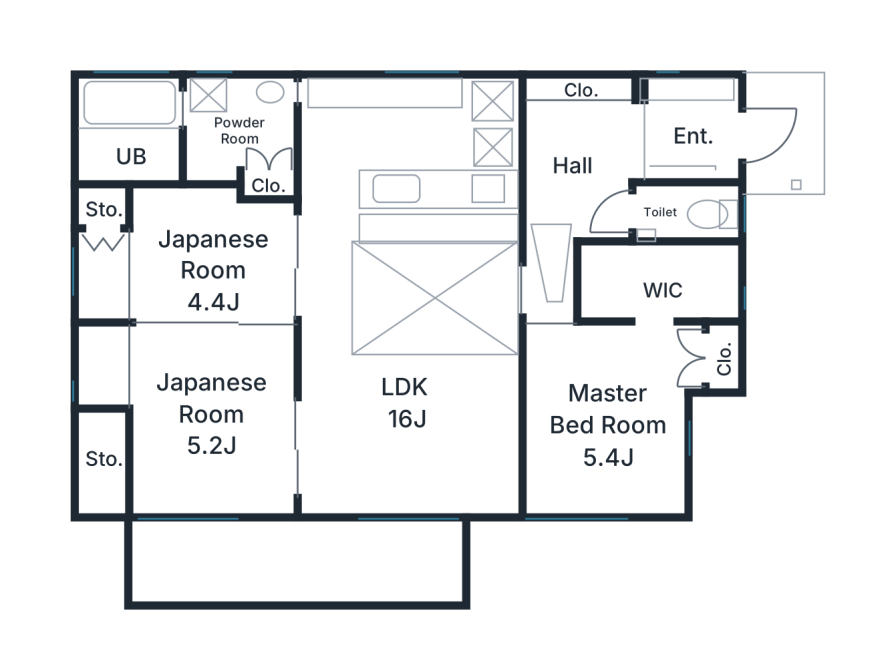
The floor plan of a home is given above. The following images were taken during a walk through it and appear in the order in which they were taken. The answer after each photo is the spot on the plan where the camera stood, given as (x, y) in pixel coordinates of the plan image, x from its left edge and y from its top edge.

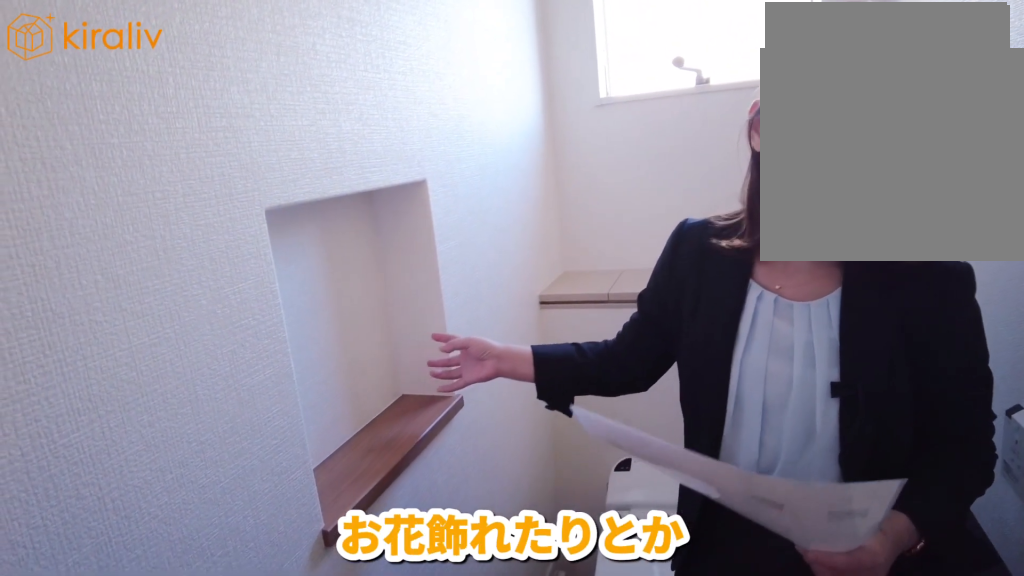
(611, 225)
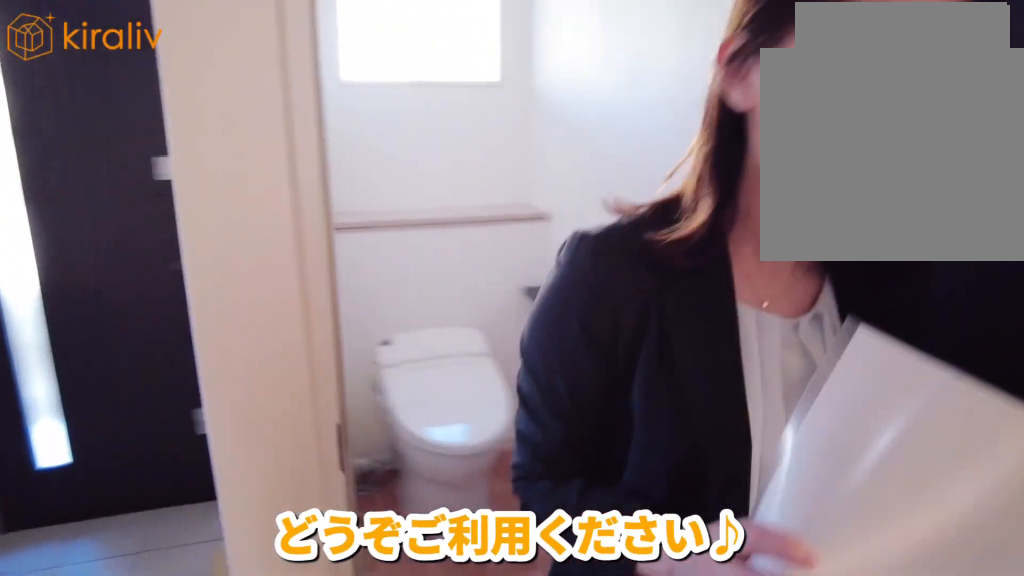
(604, 219)
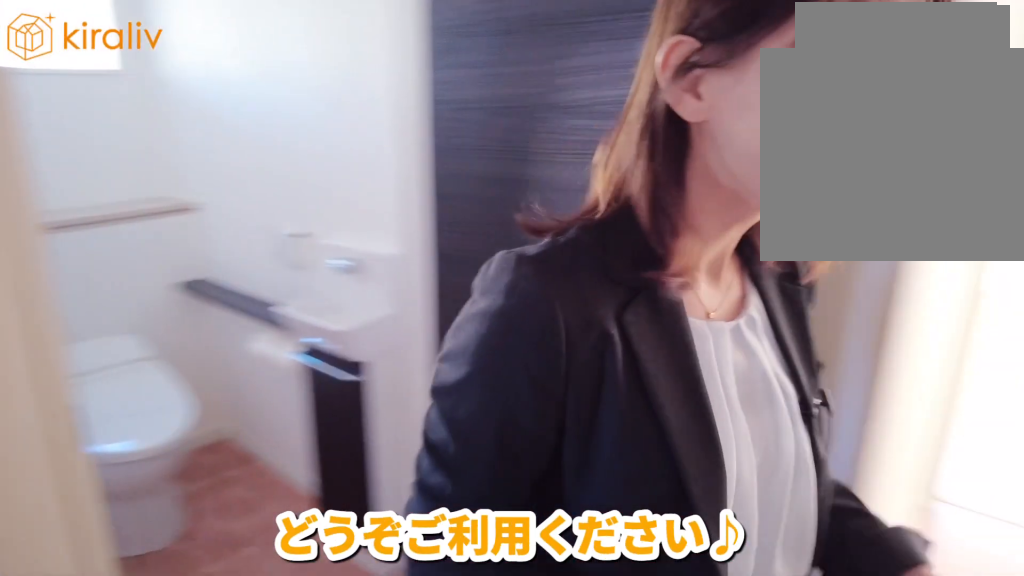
(602, 229)
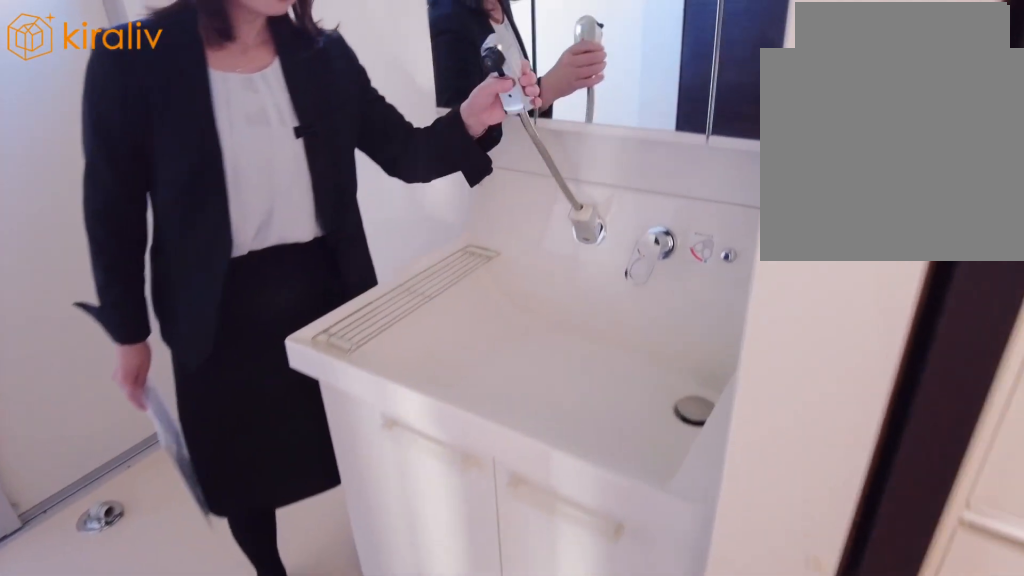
(238, 153)
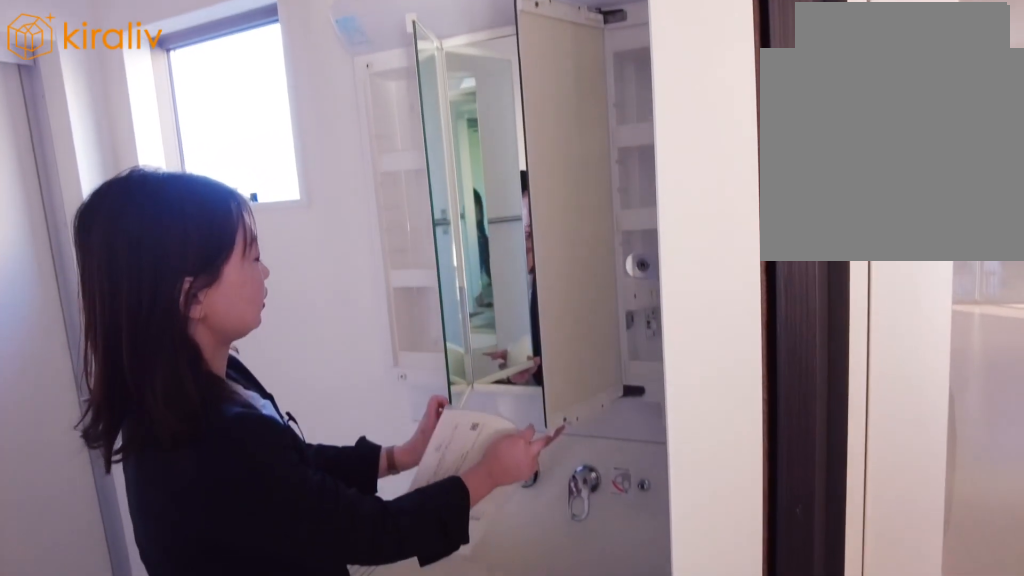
(225, 155)
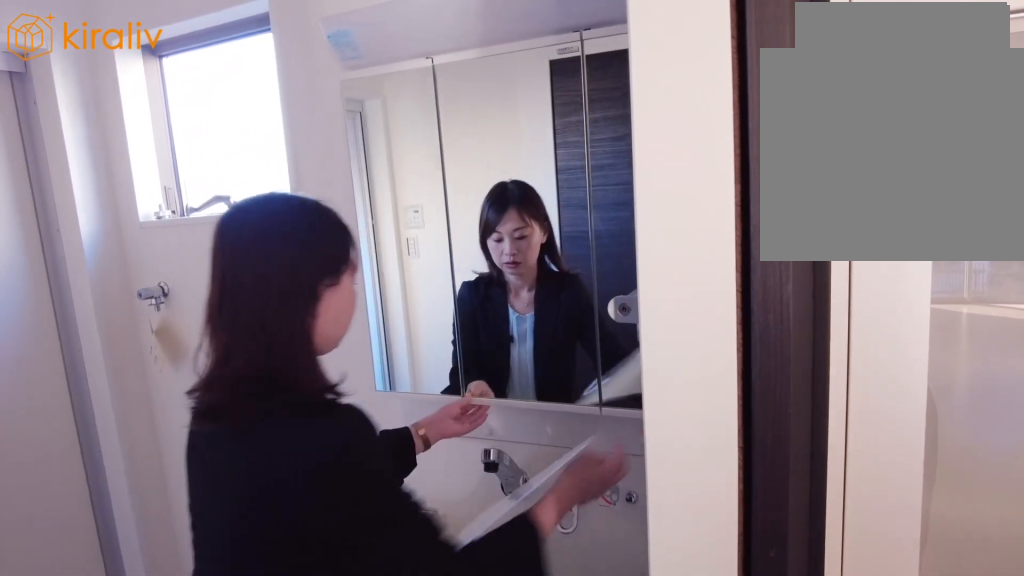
(223, 159)
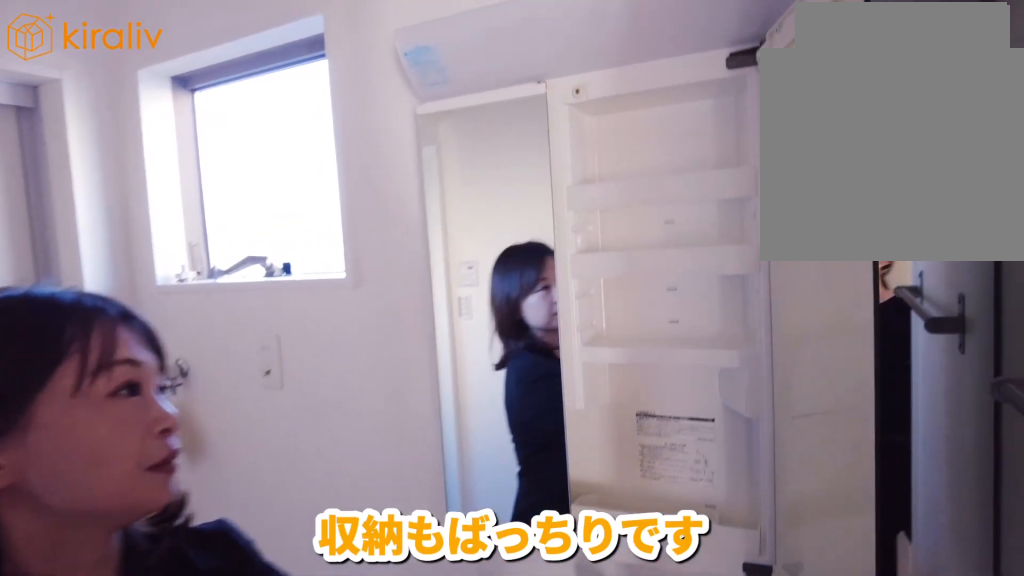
(219, 155)
